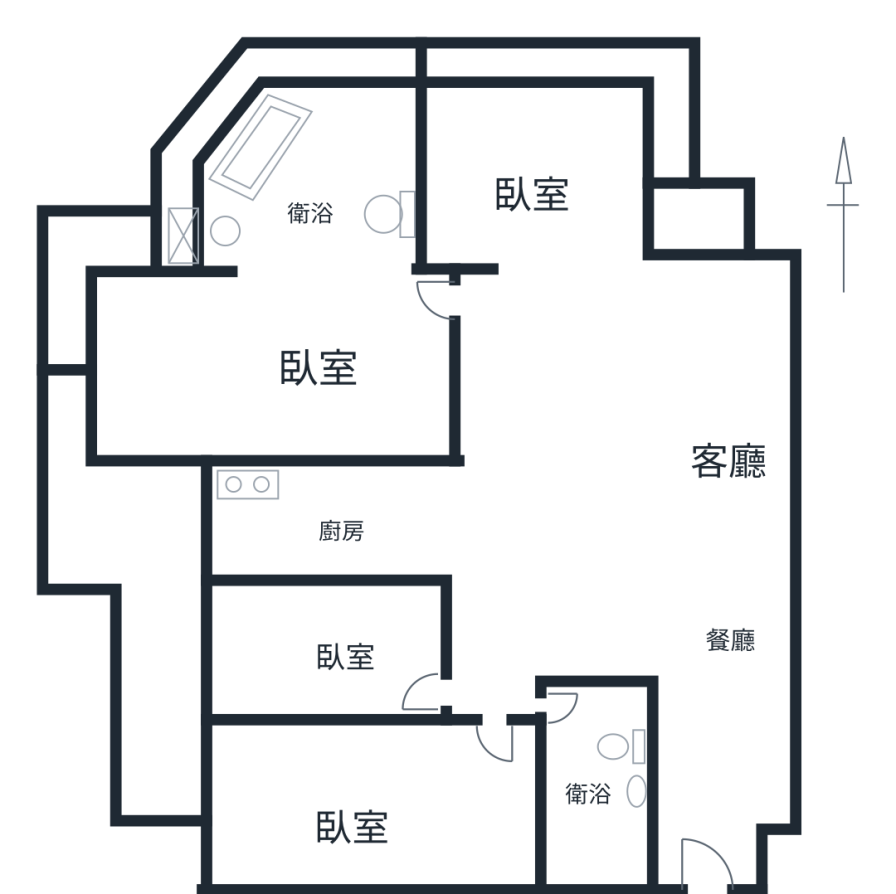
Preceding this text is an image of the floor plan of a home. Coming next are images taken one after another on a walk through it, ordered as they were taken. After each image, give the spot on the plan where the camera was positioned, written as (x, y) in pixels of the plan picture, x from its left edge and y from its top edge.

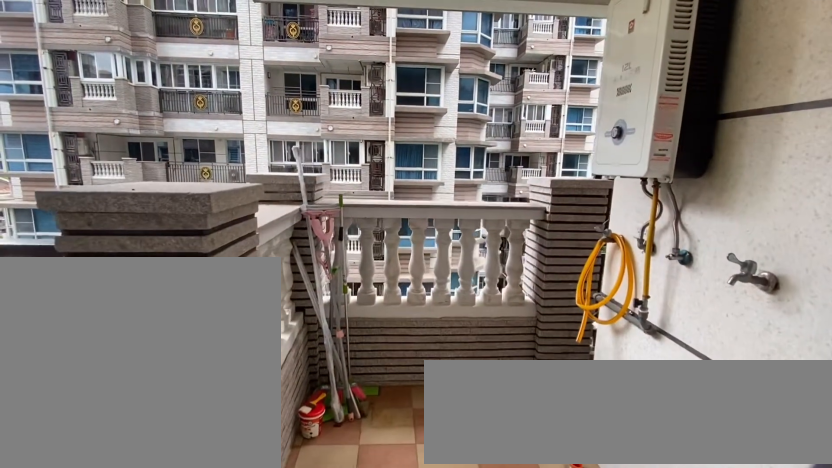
(144, 571)
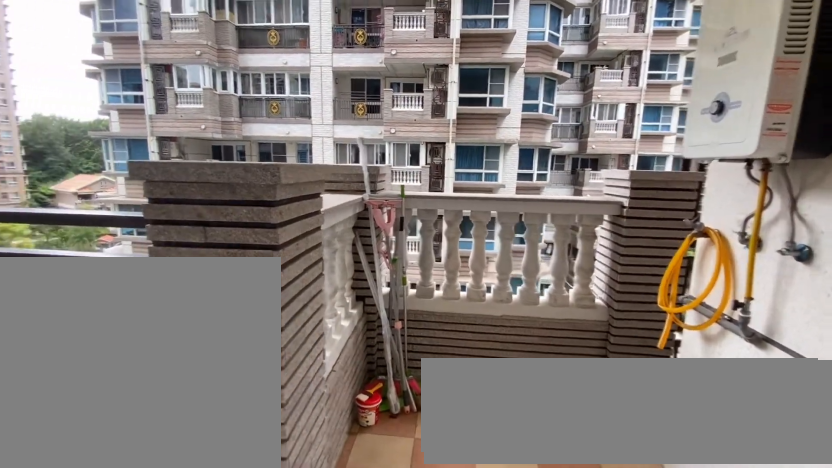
(143, 571)
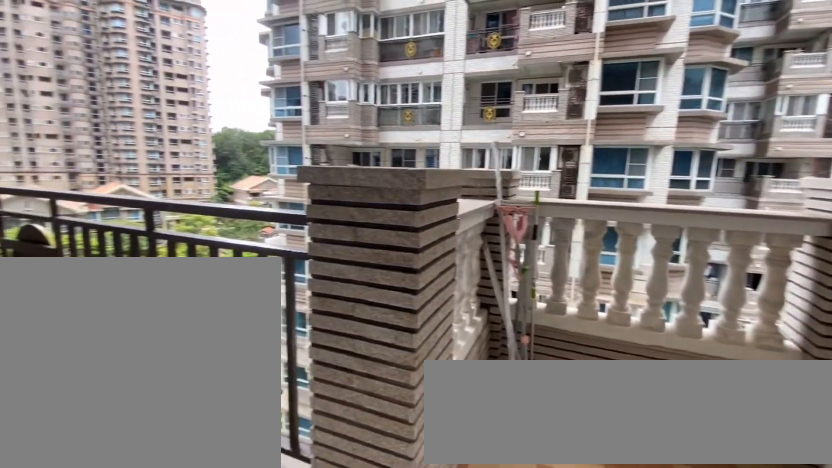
(144, 569)
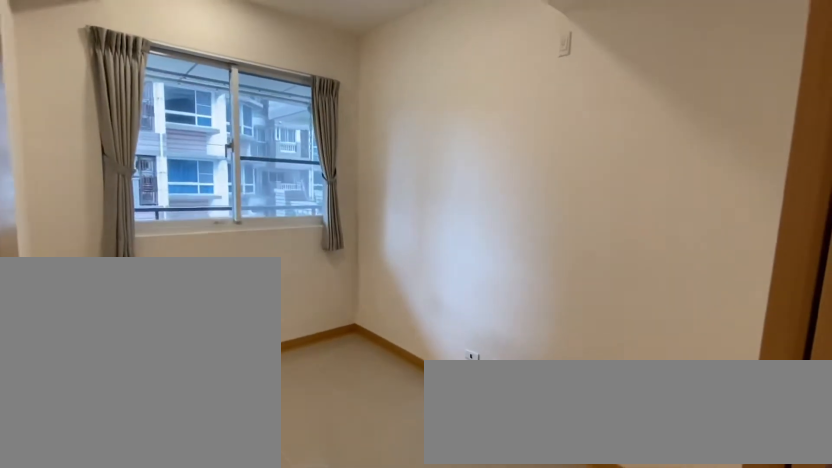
(358, 581)
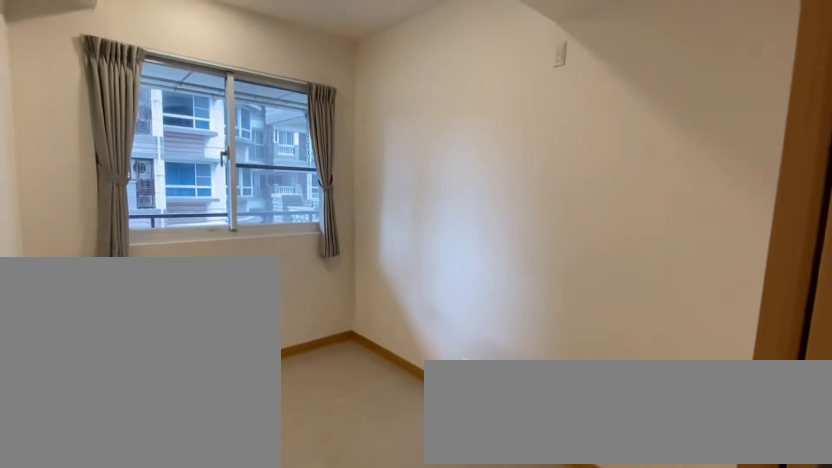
(359, 606)
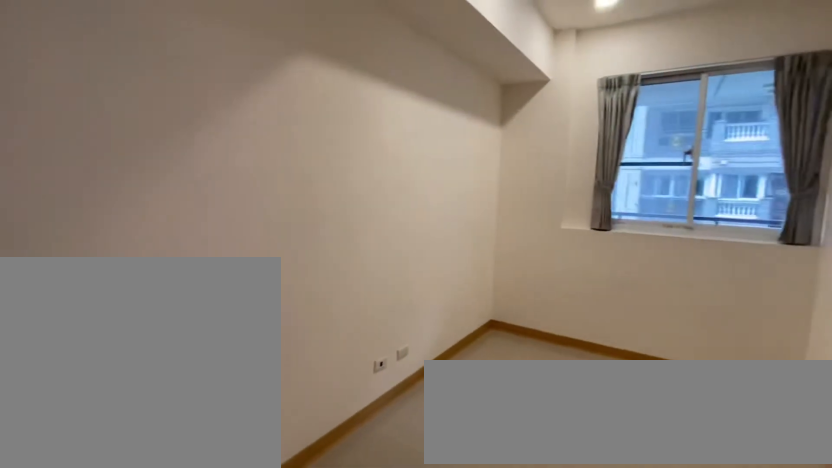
(399, 722)
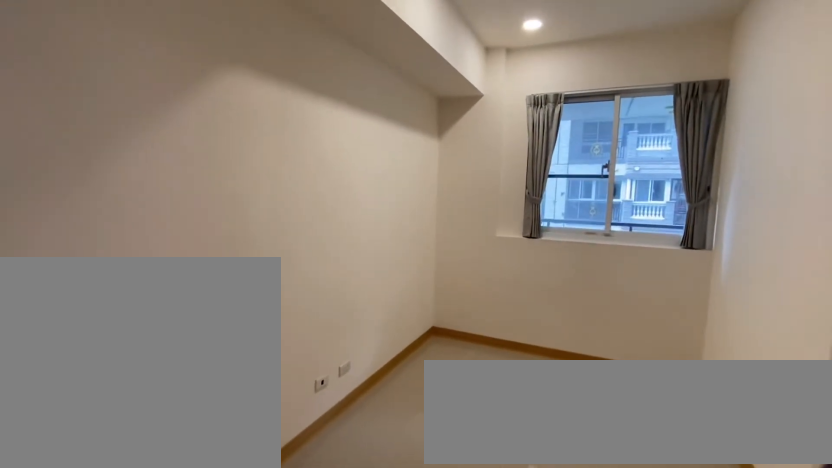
(390, 774)
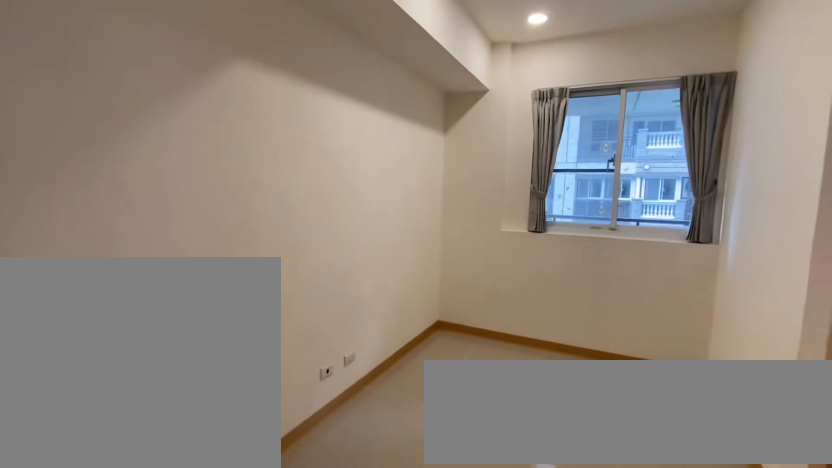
(390, 743)
